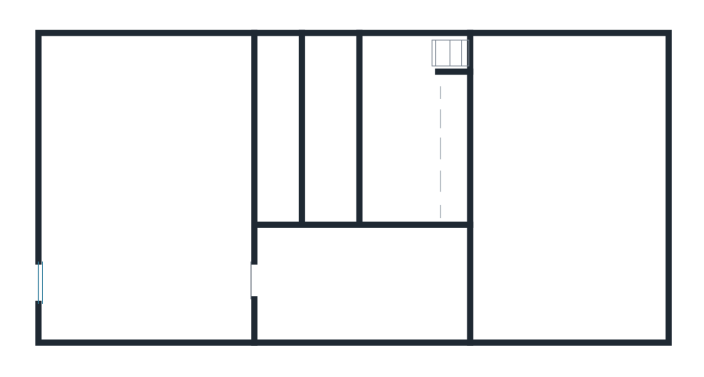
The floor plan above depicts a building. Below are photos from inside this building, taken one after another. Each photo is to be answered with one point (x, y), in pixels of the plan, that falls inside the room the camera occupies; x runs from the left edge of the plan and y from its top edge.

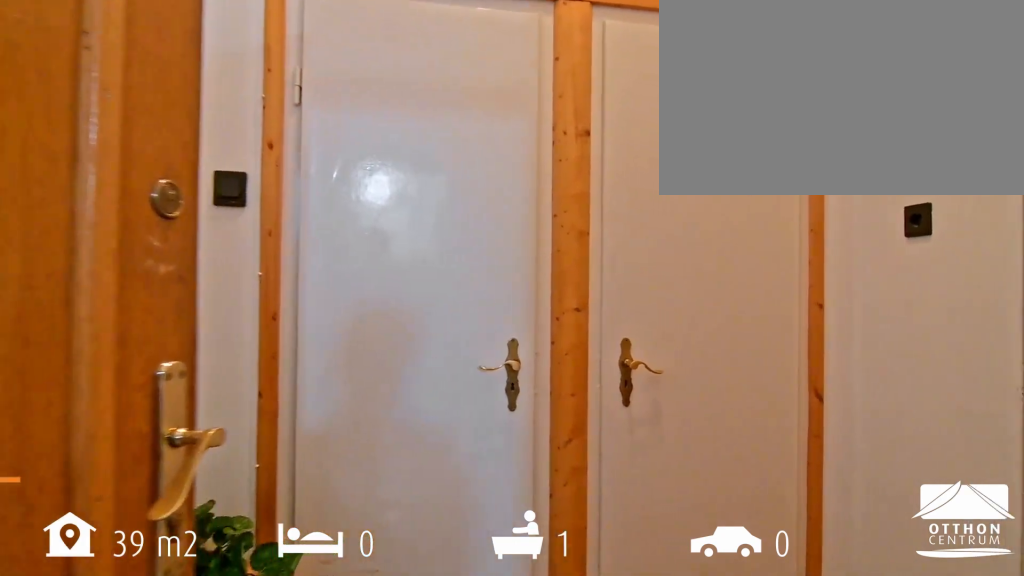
(362, 288)
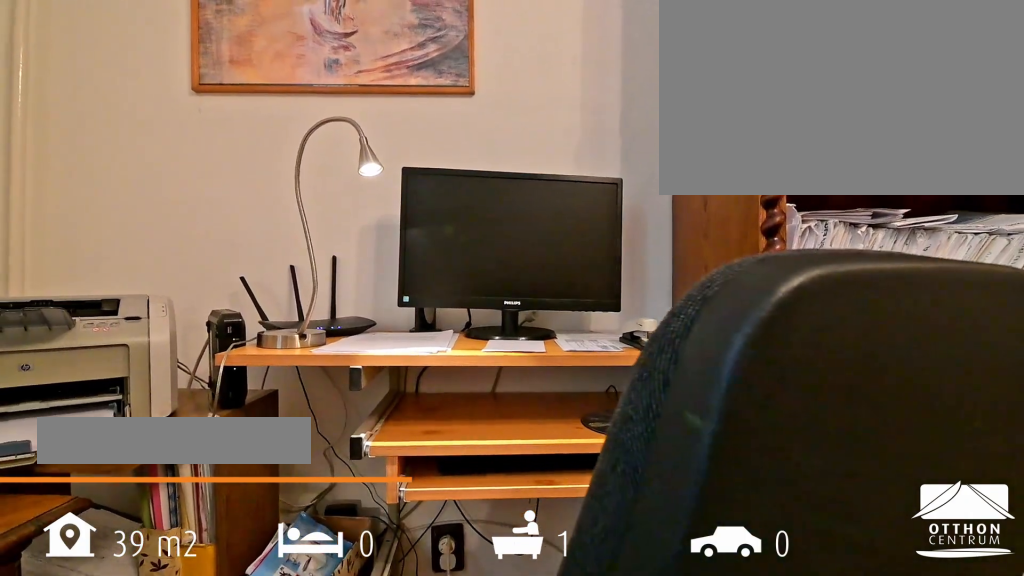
(573, 182)
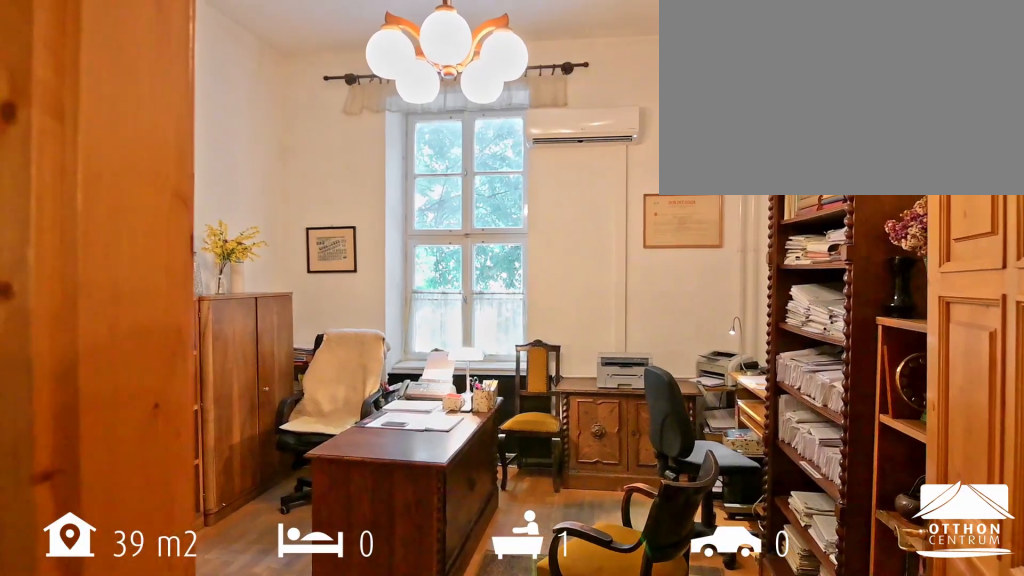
(572, 182)
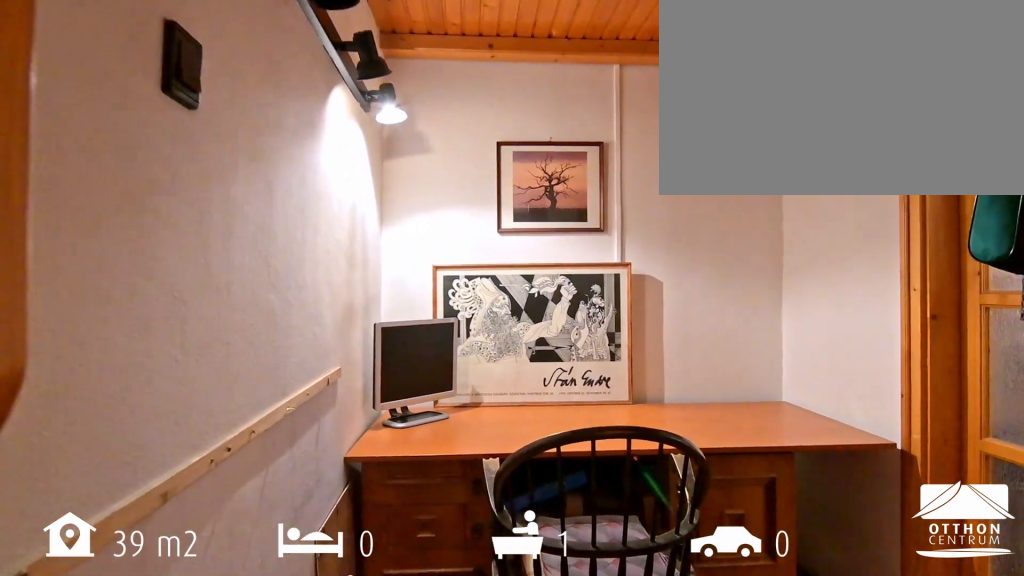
(406, 140)
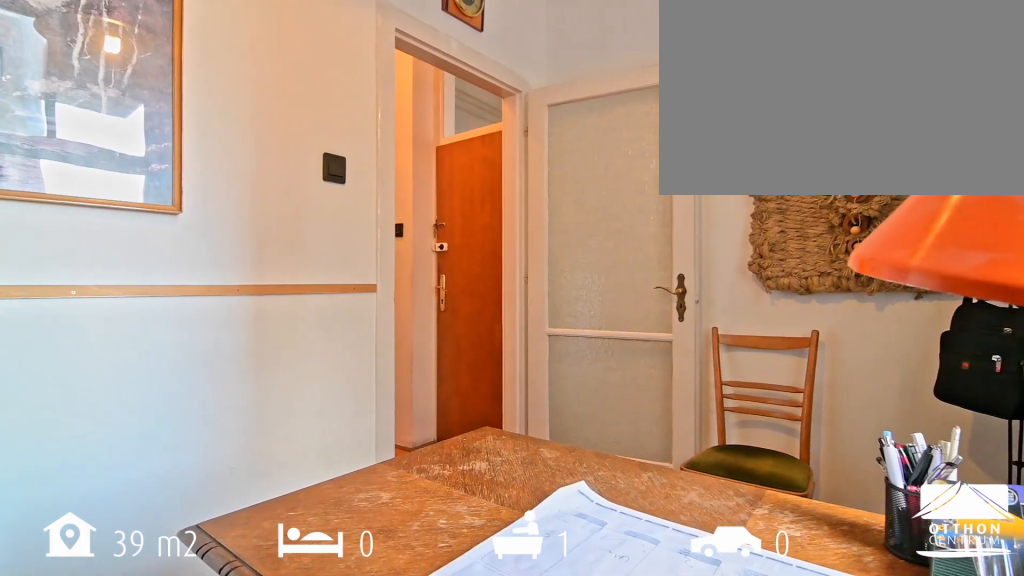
(146, 185)
